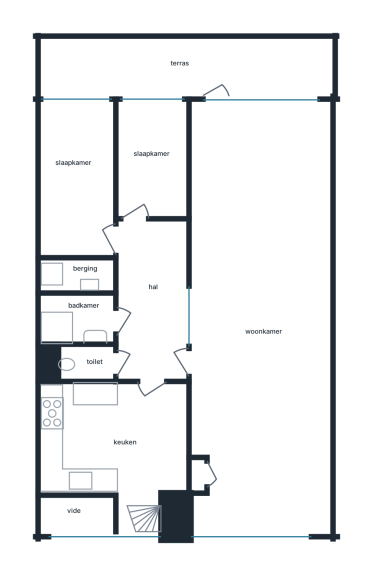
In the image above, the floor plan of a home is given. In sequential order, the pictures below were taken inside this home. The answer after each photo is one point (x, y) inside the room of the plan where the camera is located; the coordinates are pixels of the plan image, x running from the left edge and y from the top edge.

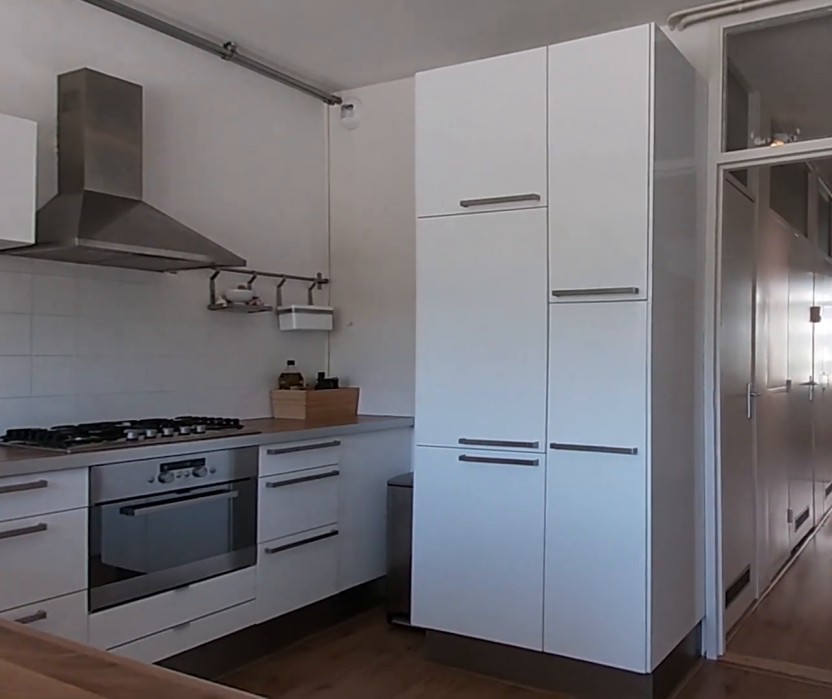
(115, 441)
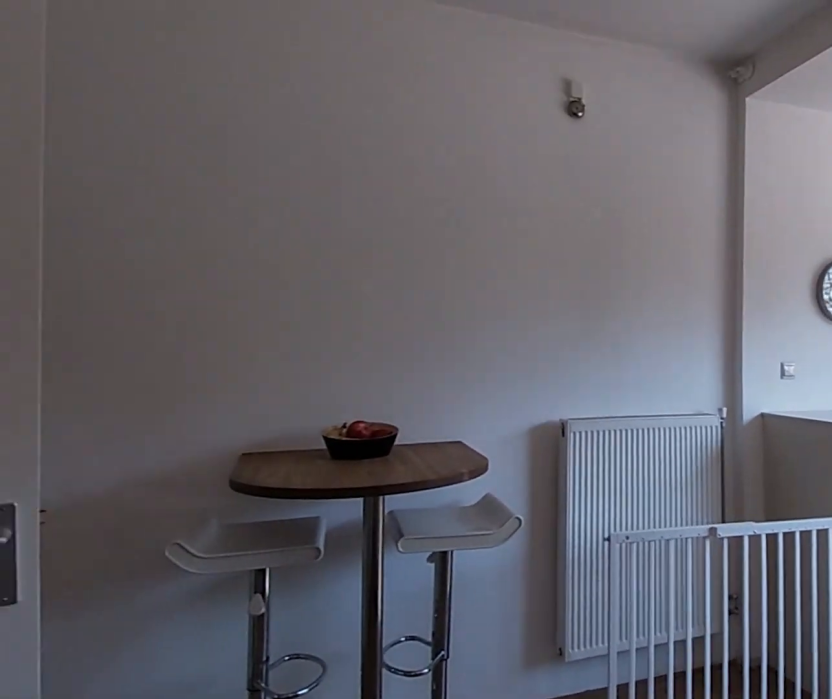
(115, 441)
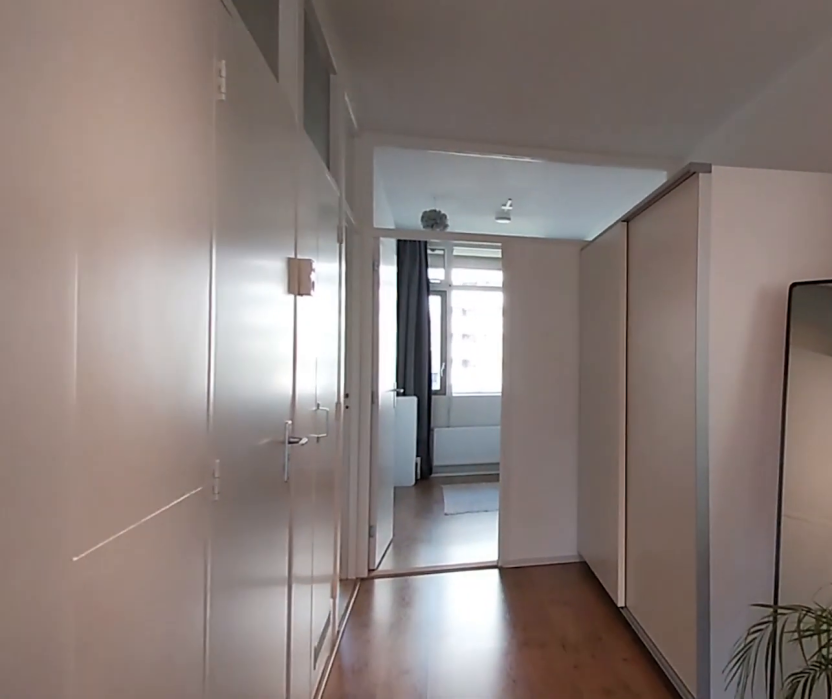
(152, 301)
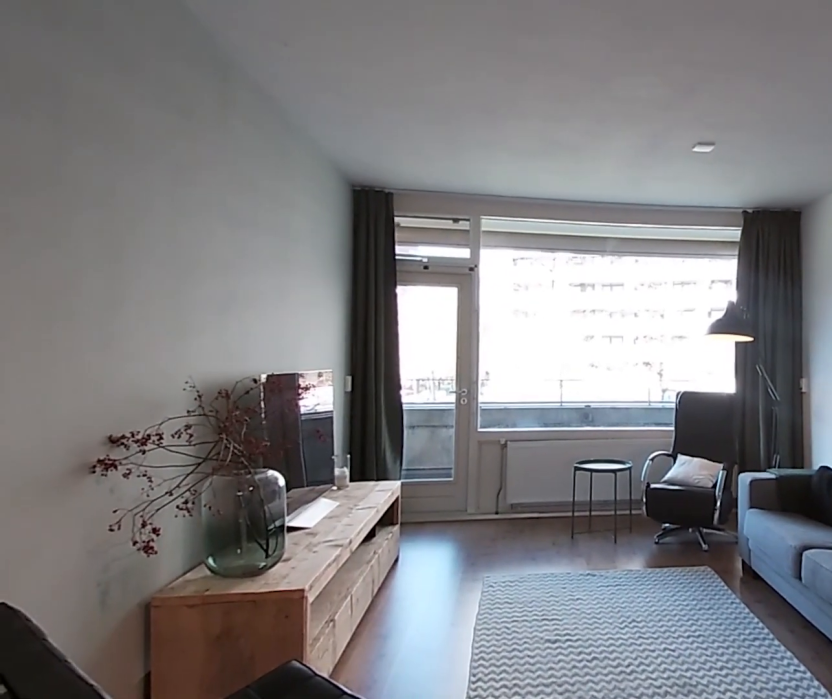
(268, 209)
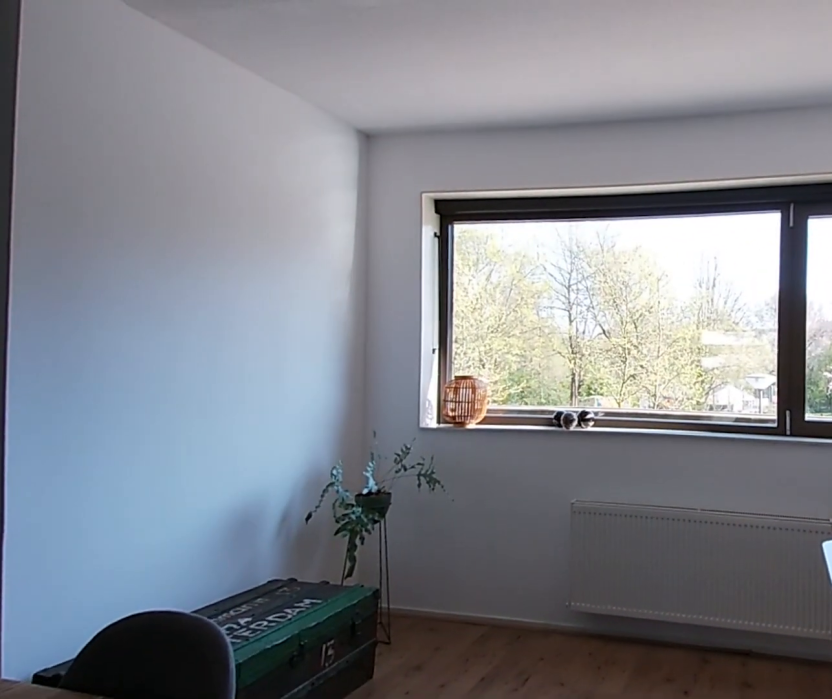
(268, 209)
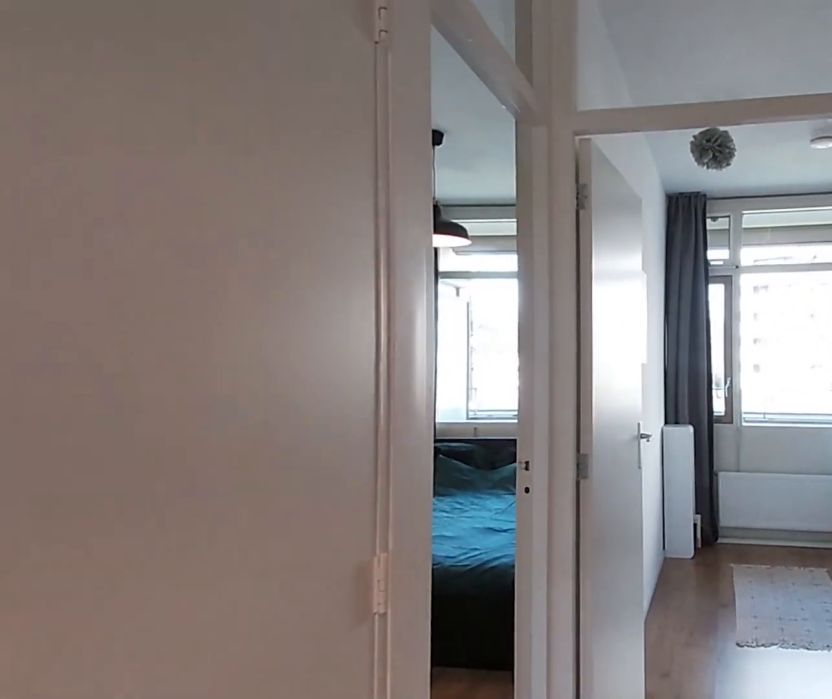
(152, 301)
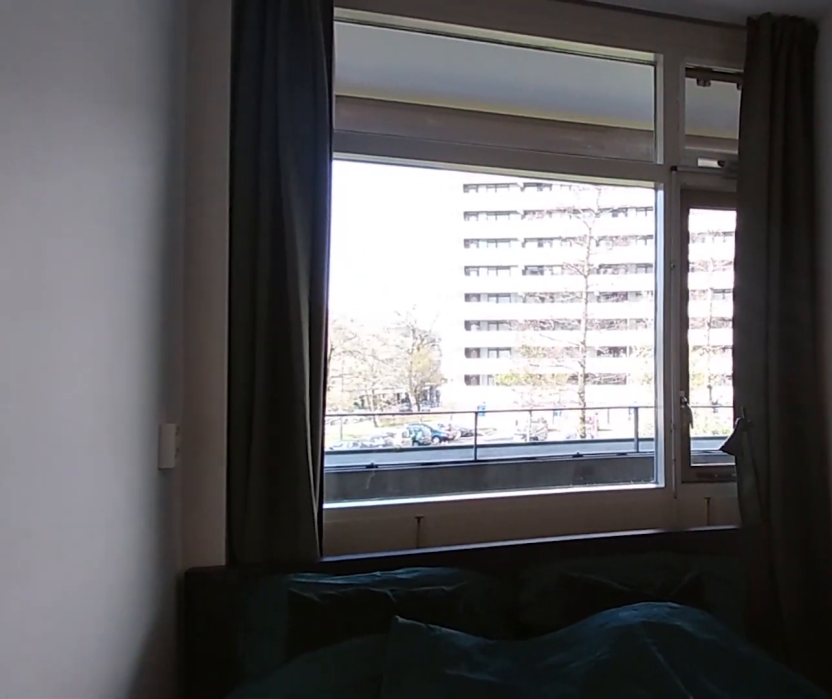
(78, 180)
